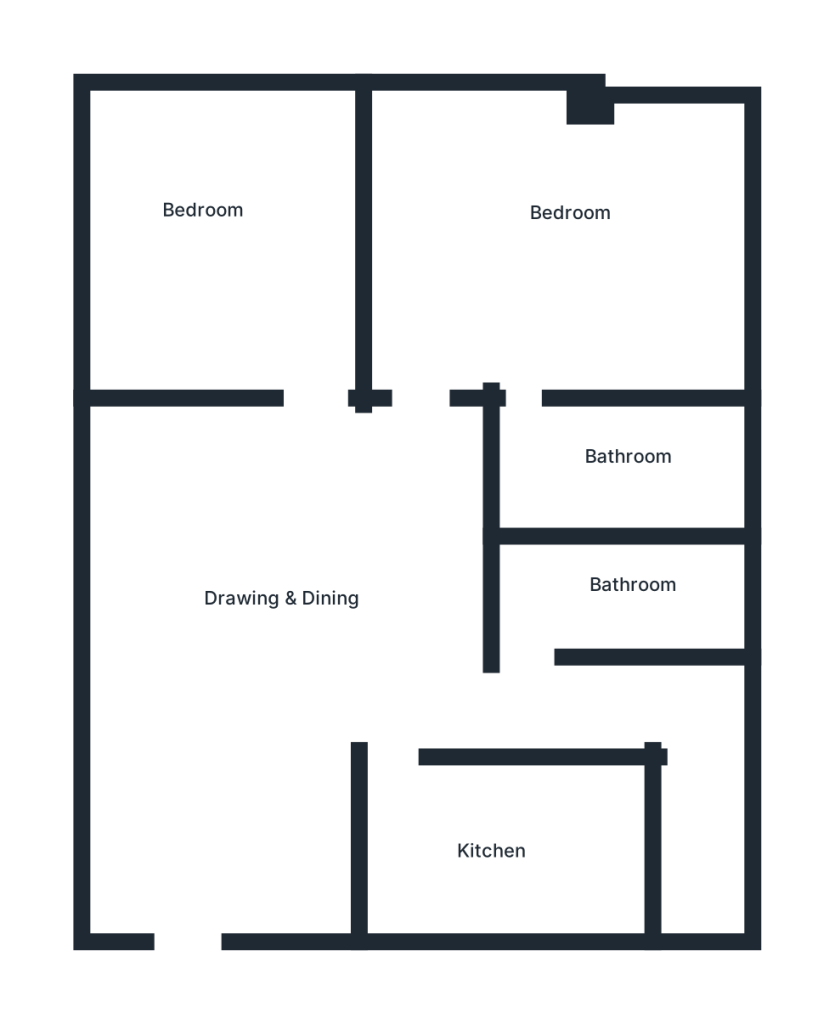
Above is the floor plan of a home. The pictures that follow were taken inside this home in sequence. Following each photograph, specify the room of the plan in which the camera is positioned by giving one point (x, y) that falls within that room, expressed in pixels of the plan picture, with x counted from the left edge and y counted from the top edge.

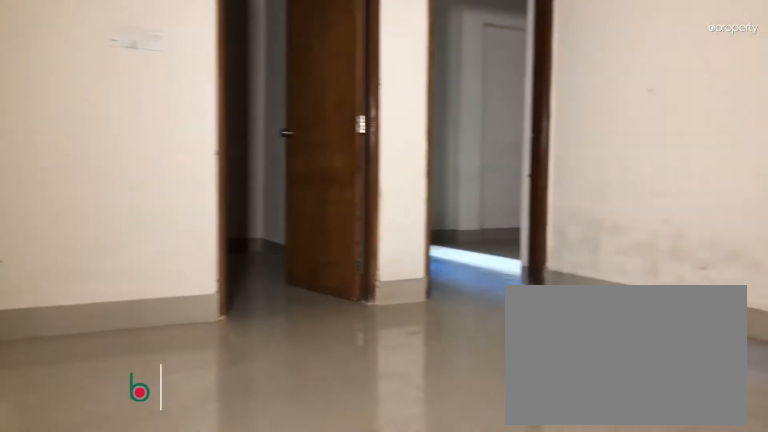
(291, 604)
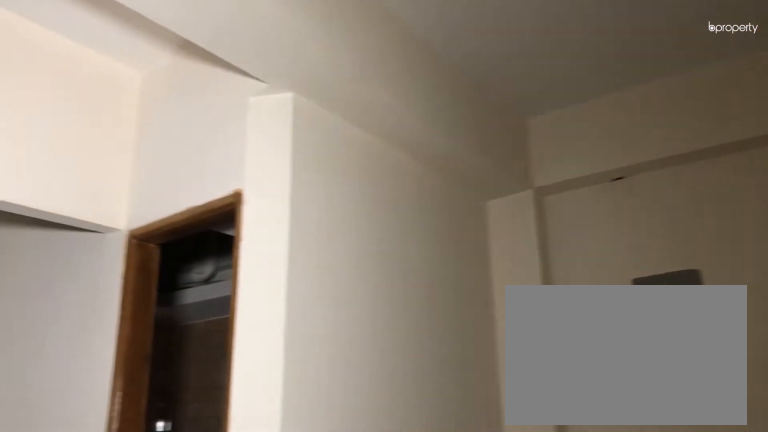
(291, 604)
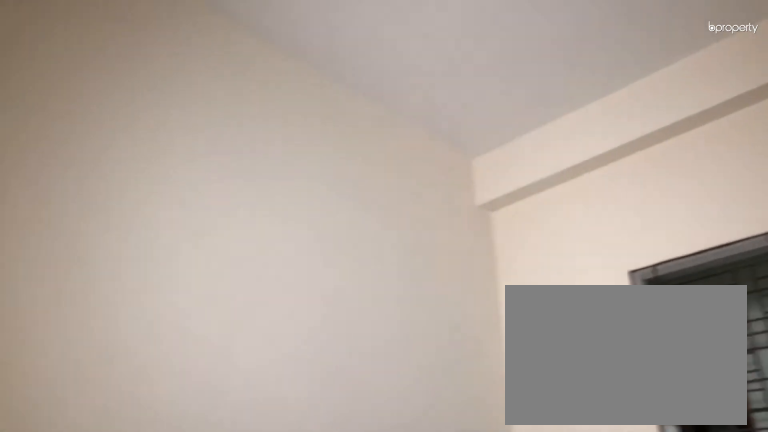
(229, 249)
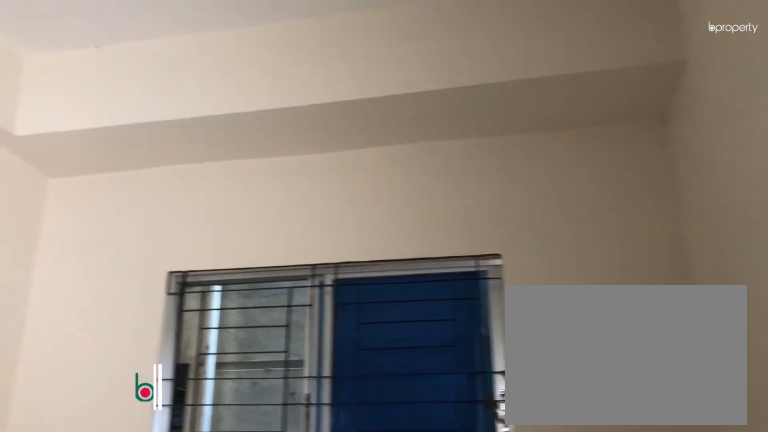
(544, 263)
